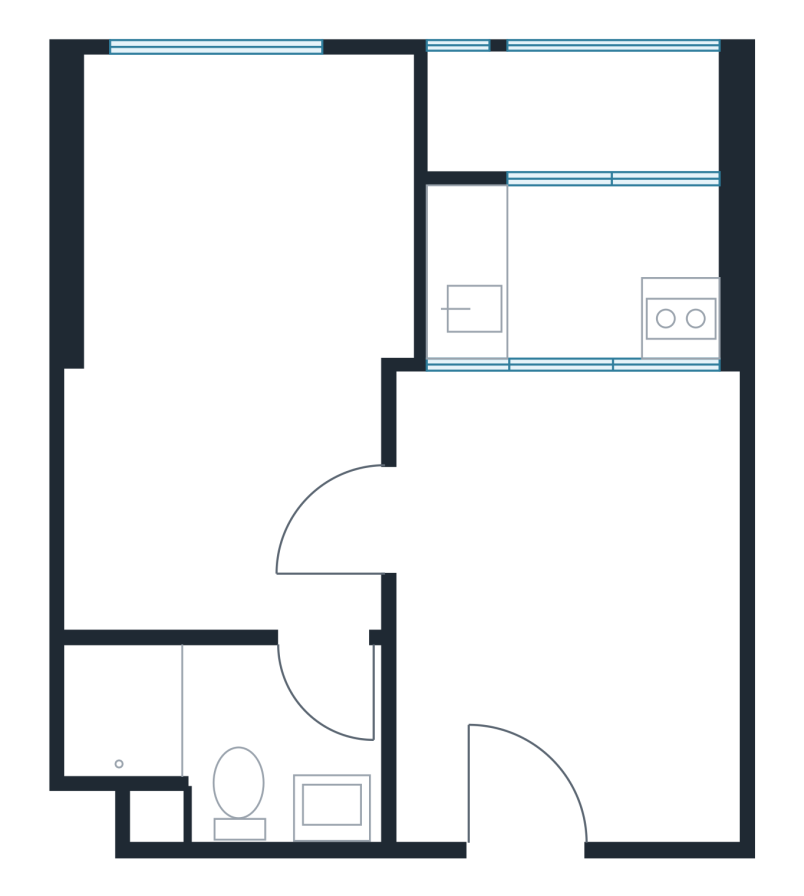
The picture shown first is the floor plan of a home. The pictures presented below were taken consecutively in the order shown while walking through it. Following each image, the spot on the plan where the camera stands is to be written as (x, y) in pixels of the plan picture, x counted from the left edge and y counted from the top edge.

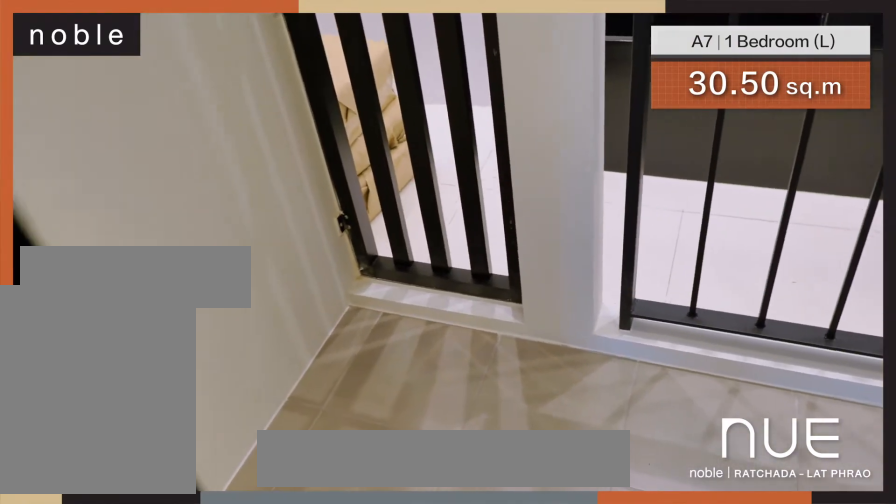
(568, 157)
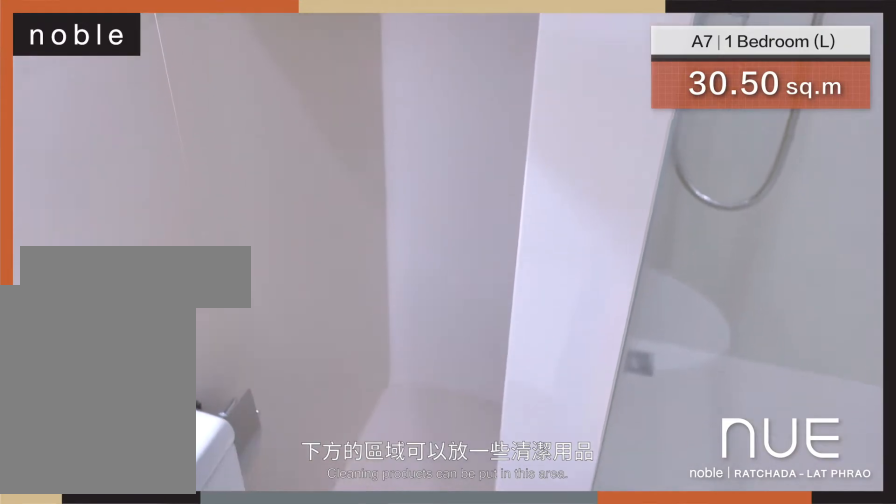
(344, 638)
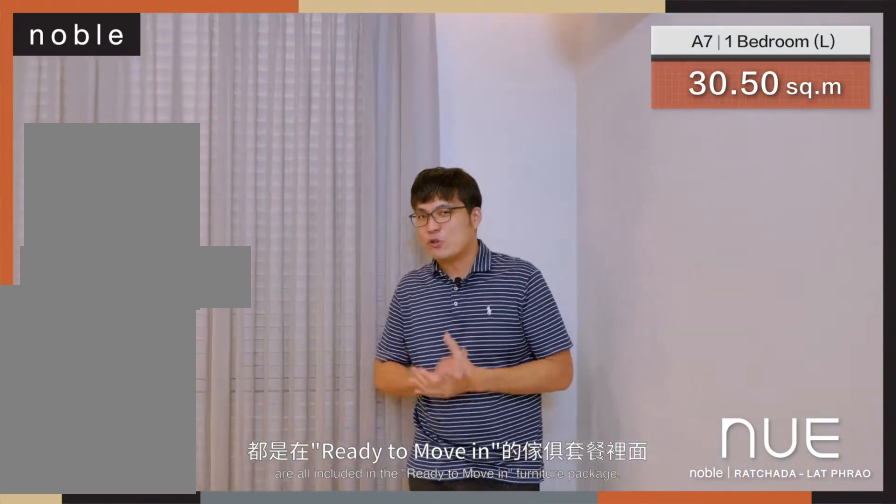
(343, 448)
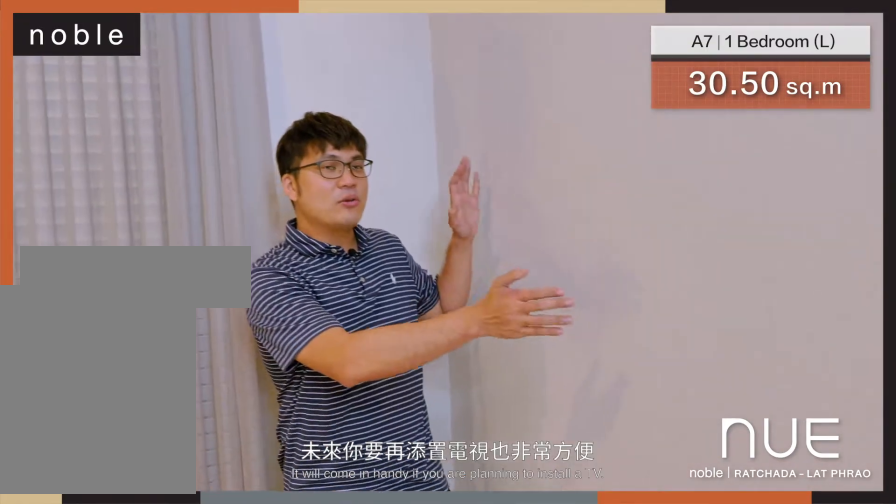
(333, 456)
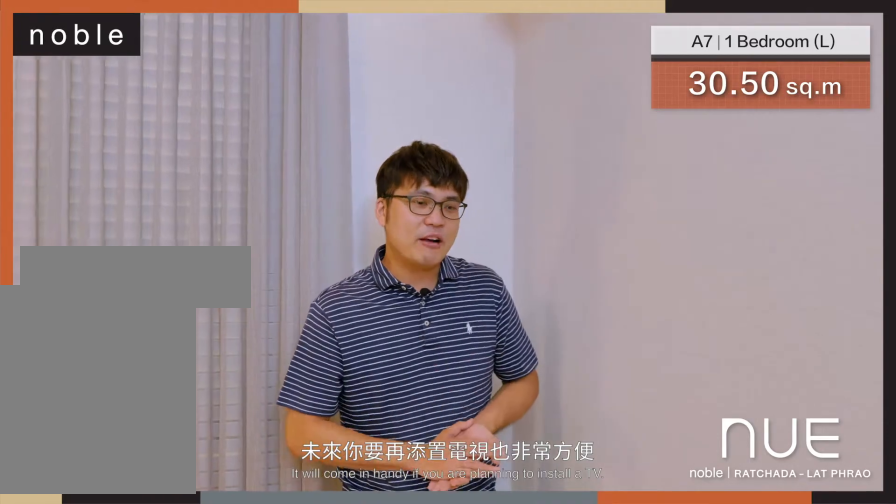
(332, 452)
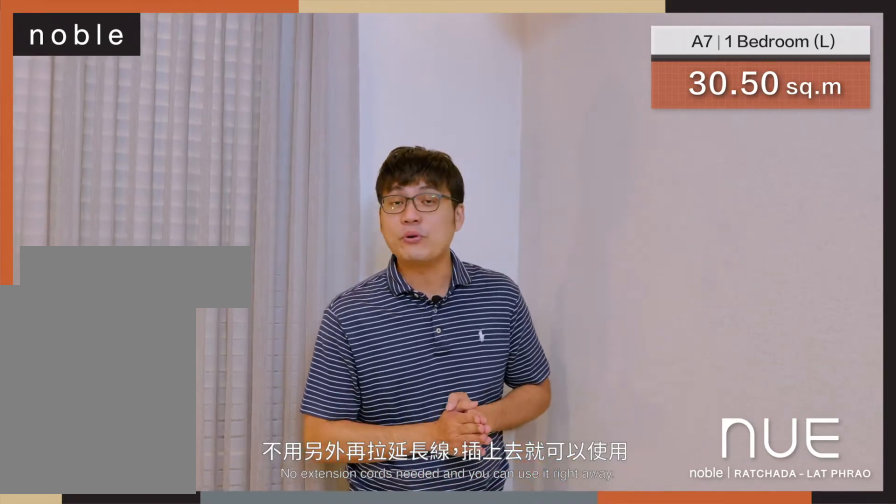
(330, 452)
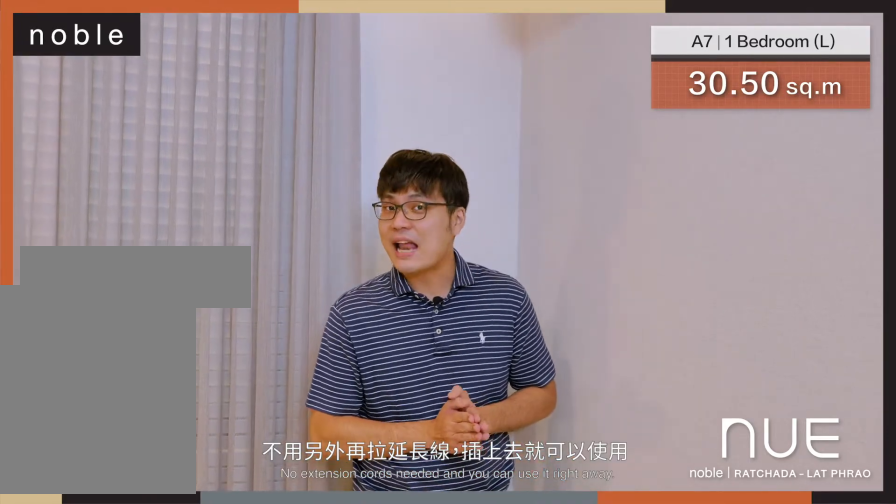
(336, 458)
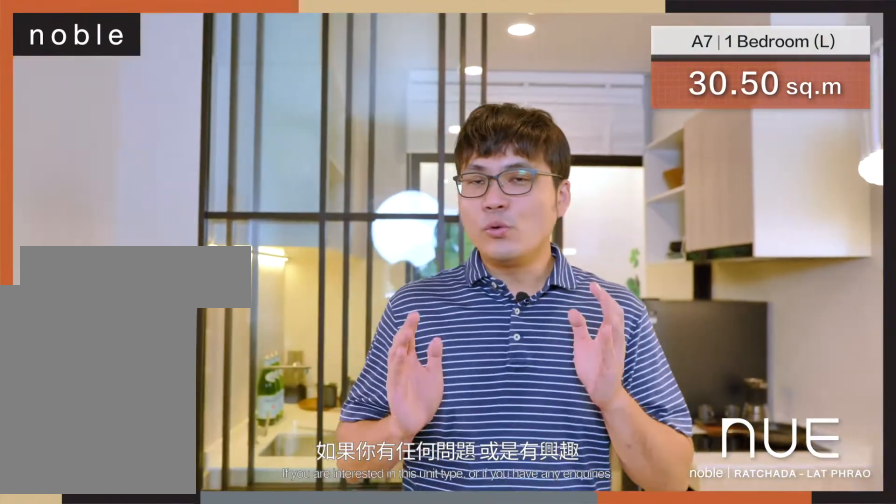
(503, 526)
